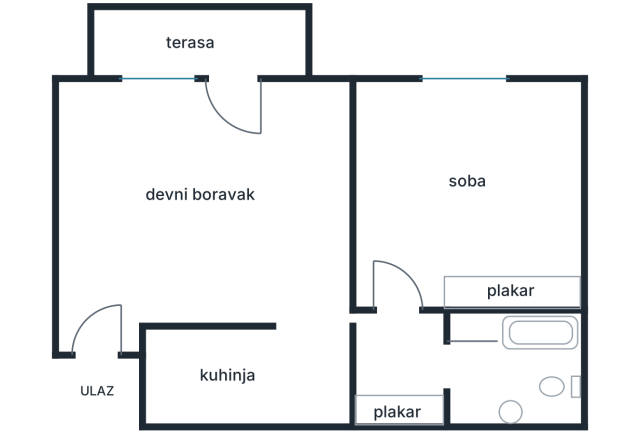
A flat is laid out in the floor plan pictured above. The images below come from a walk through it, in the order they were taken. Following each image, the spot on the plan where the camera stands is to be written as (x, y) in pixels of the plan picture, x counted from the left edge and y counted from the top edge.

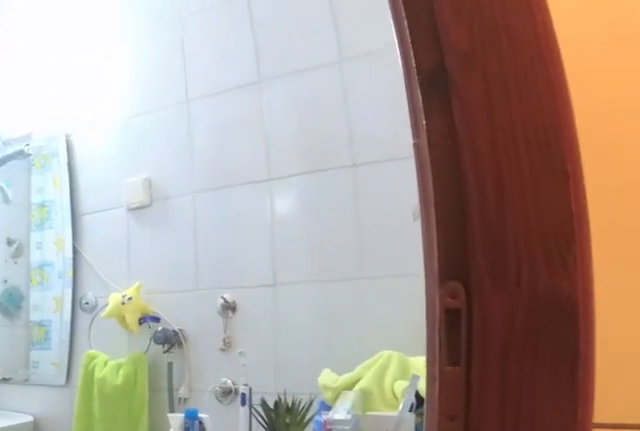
(401, 313)
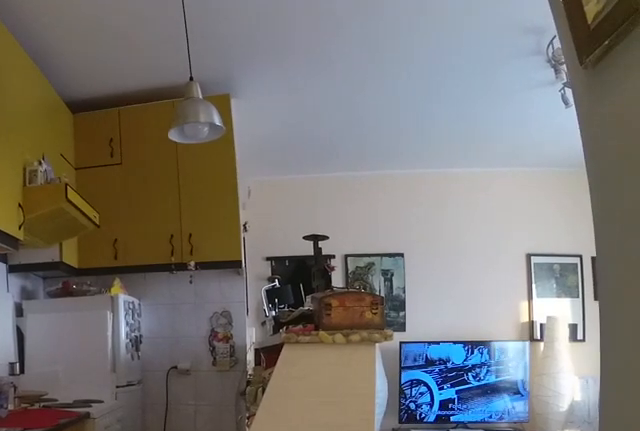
(394, 348)
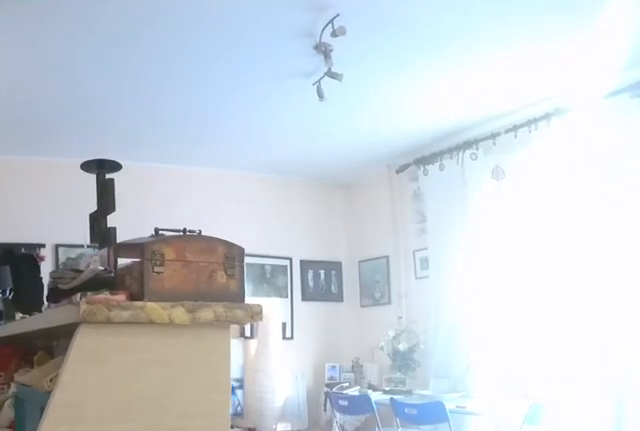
(314, 350)
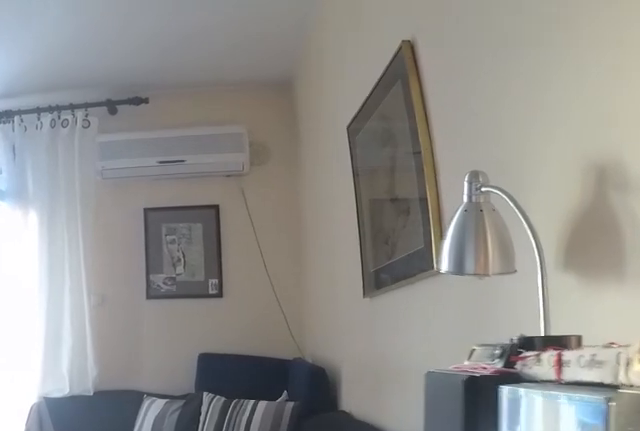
(285, 318)
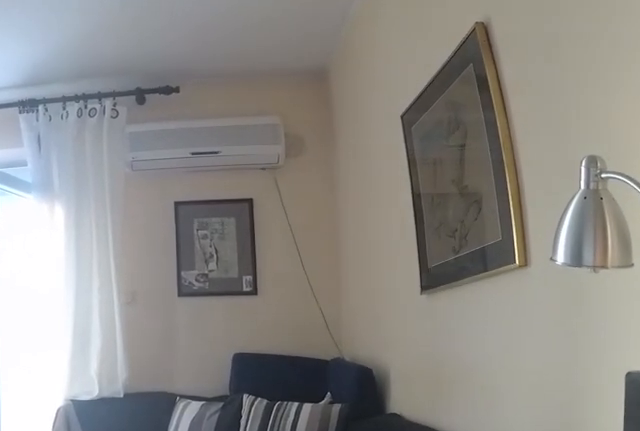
(276, 304)
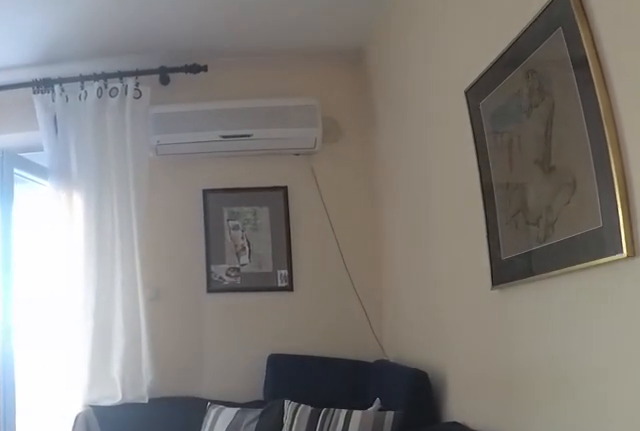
(264, 281)
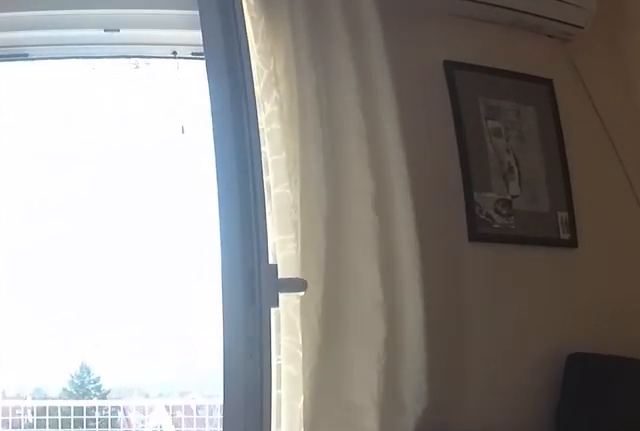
(238, 203)
